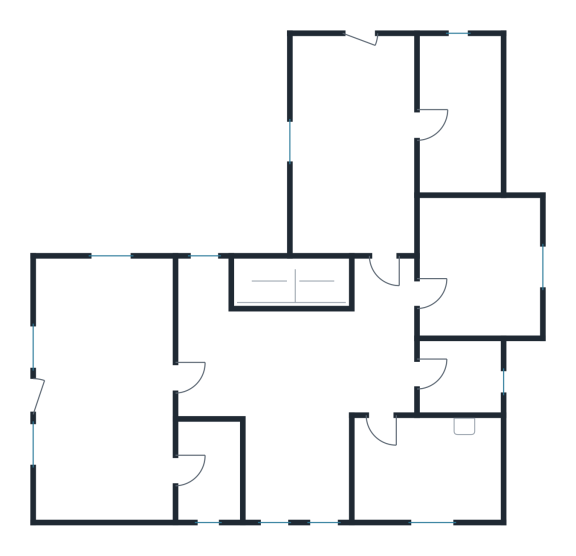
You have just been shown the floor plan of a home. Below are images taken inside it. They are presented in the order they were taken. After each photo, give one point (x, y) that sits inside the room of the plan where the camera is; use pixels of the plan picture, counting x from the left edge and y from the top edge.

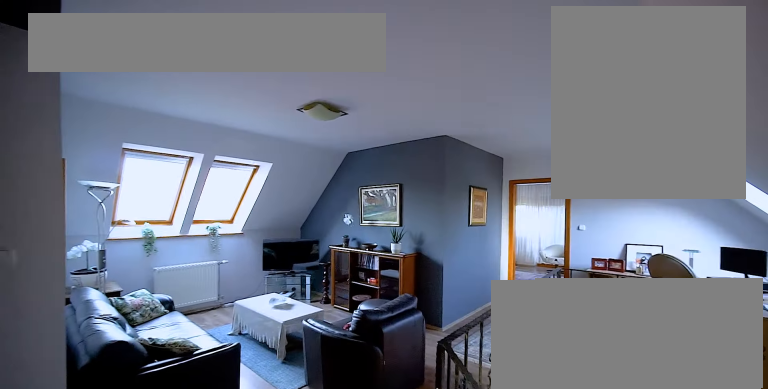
(297, 404)
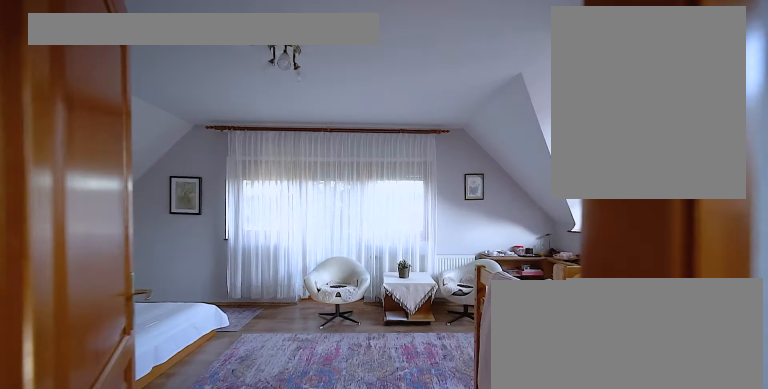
(105, 391)
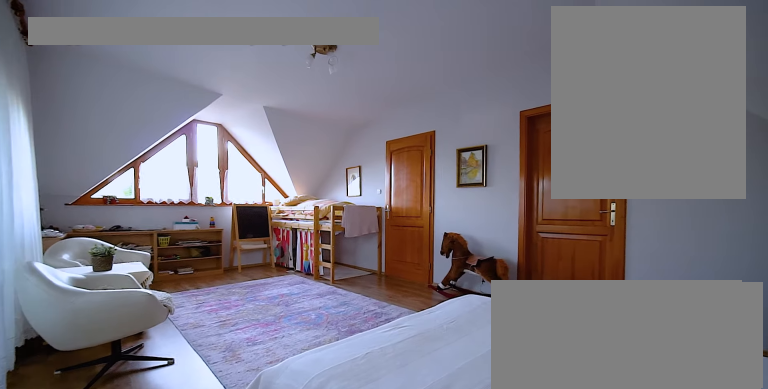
(105, 391)
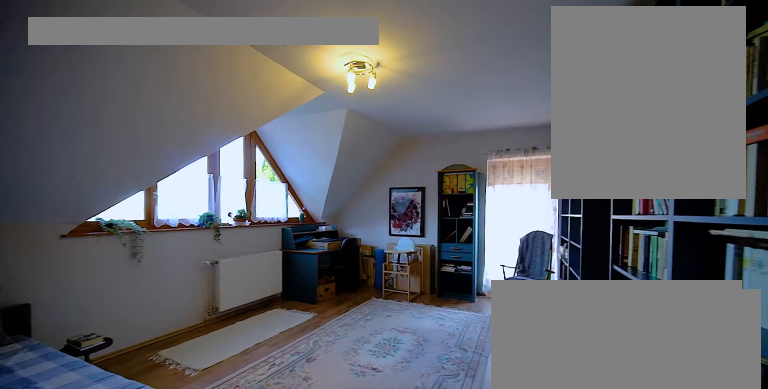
(355, 148)
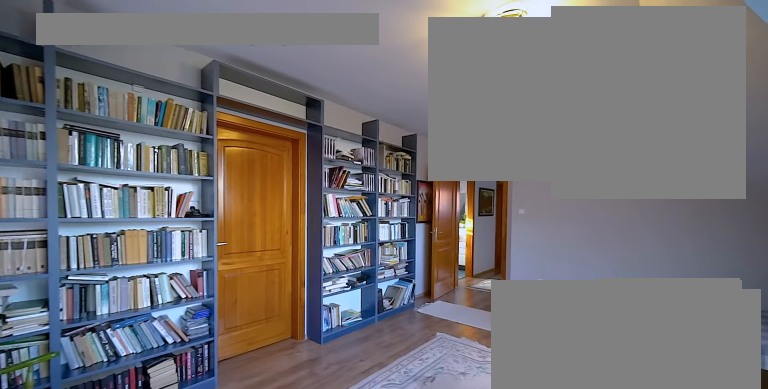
(355, 148)
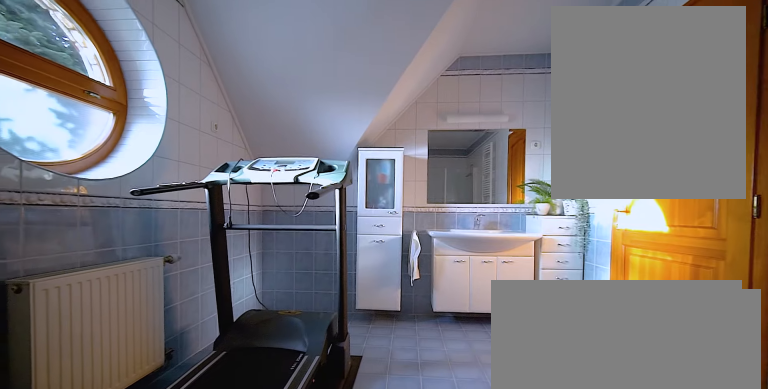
(479, 274)
